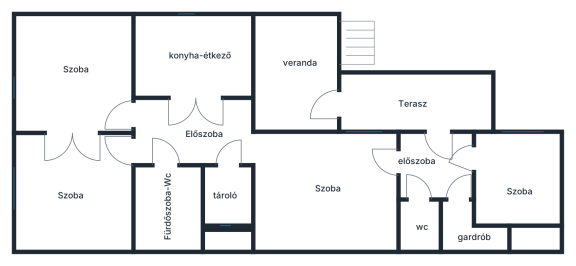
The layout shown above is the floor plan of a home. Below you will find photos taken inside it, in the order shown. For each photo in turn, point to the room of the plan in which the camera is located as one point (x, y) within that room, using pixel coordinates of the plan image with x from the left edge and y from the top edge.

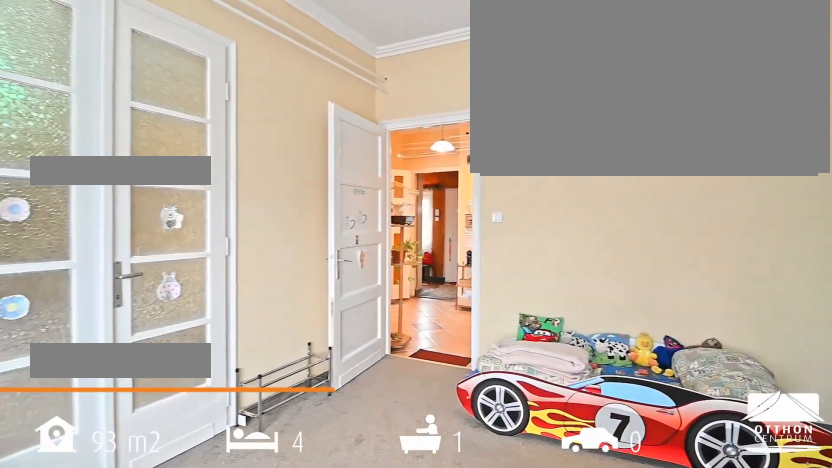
(72, 198)
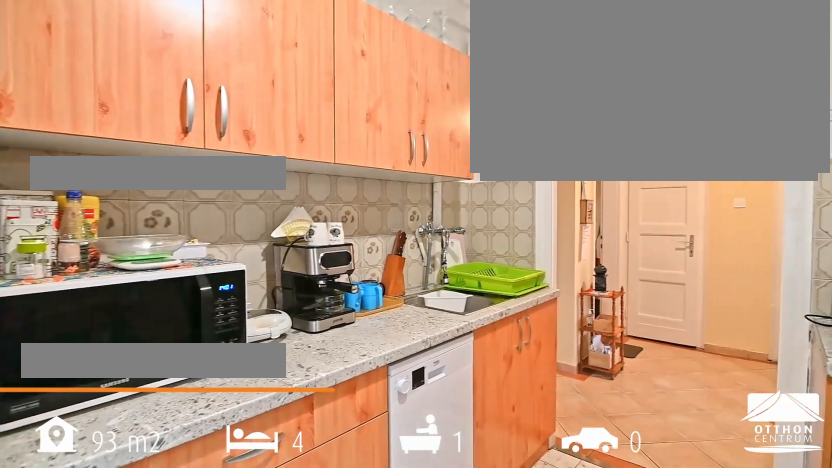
(195, 61)
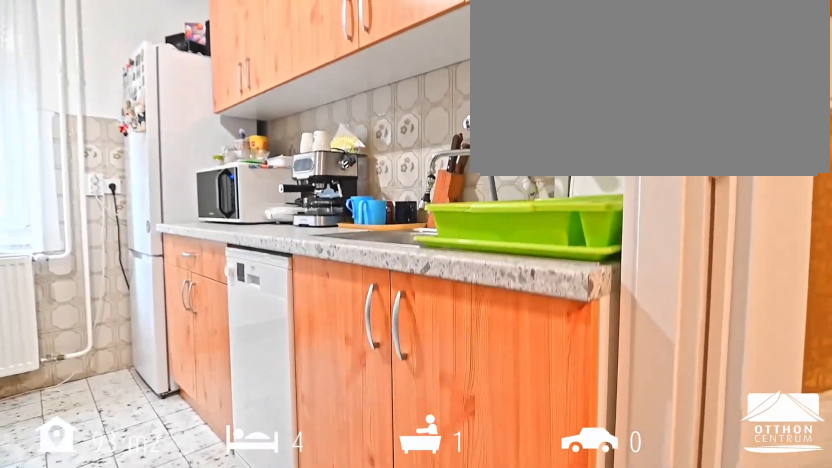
(195, 60)
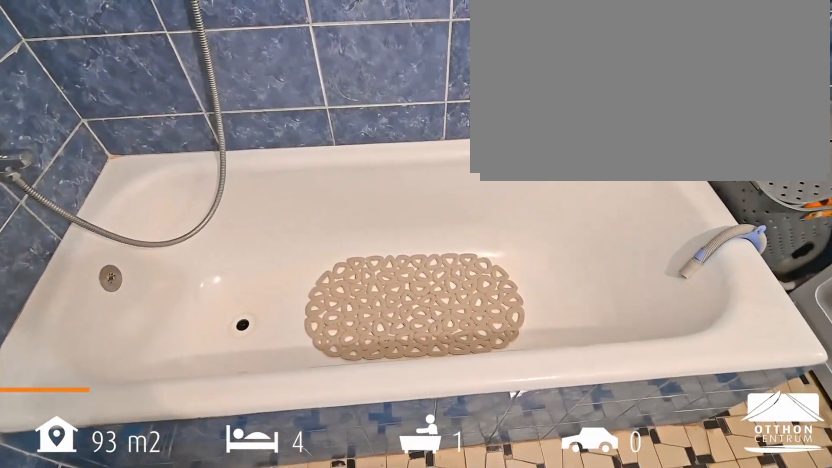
(167, 205)
